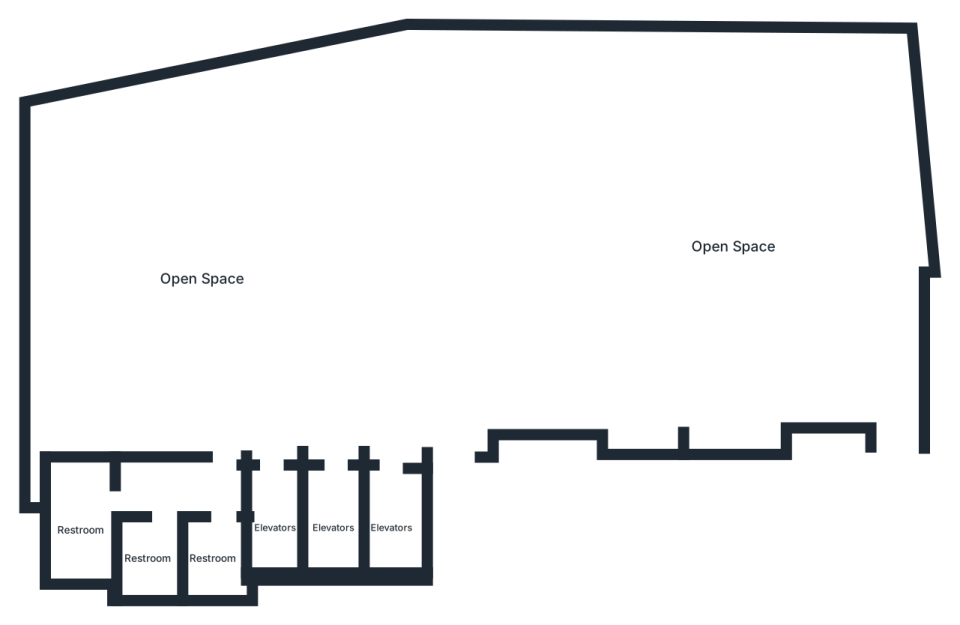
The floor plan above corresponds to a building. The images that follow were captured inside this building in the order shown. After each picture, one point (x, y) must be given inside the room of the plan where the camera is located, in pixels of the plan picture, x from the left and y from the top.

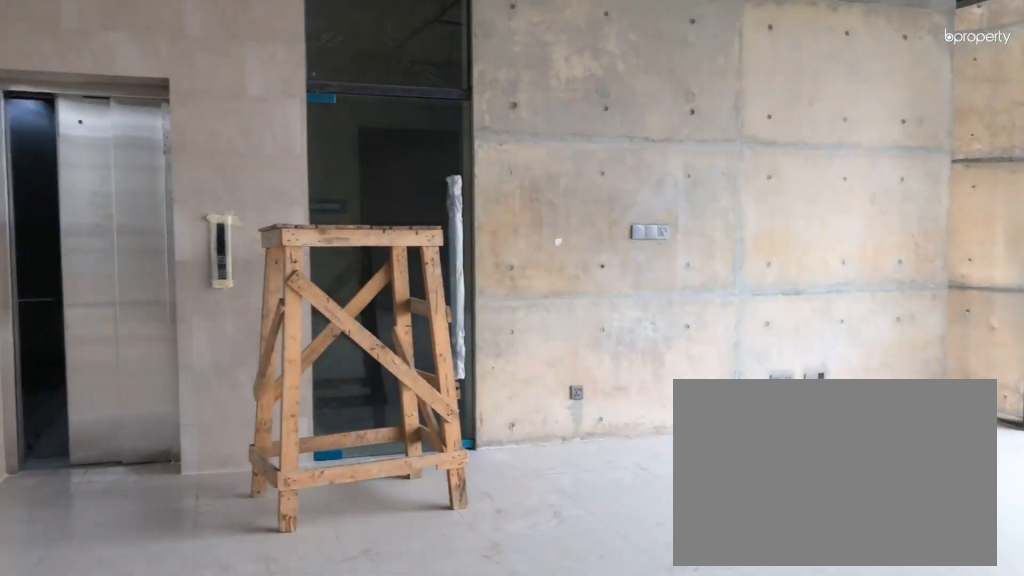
(204, 280)
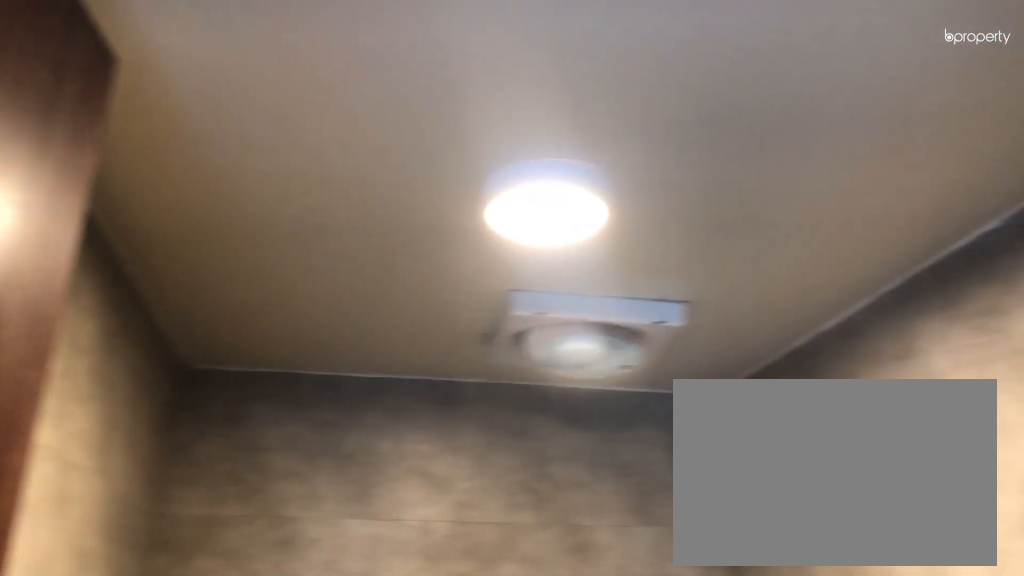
(211, 558)
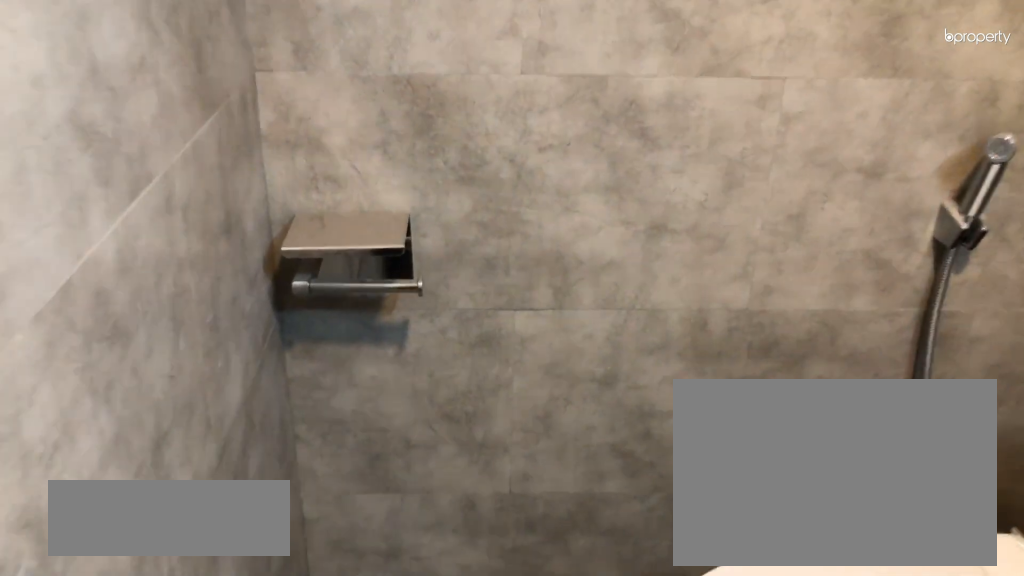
(150, 558)
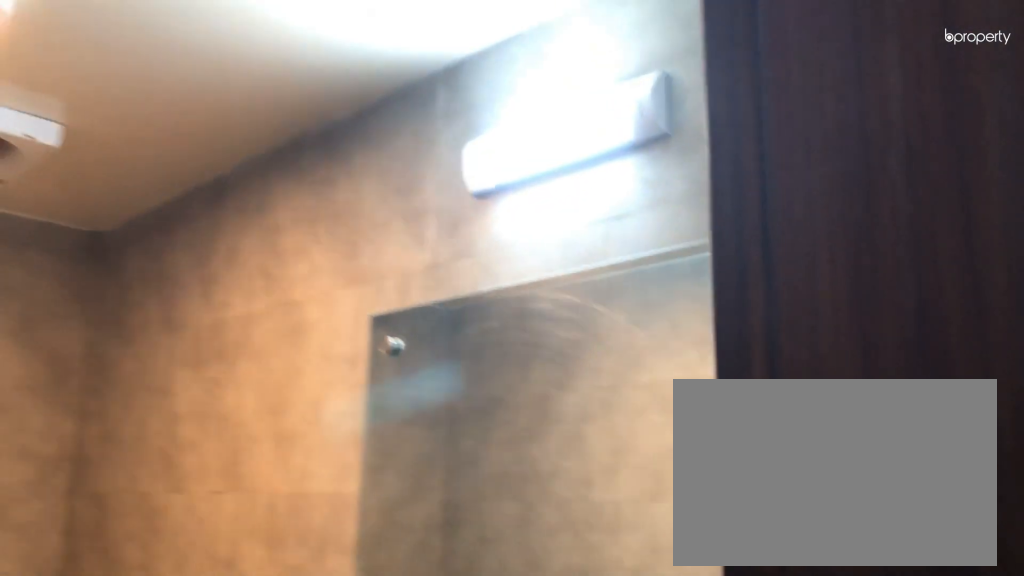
(150, 558)
